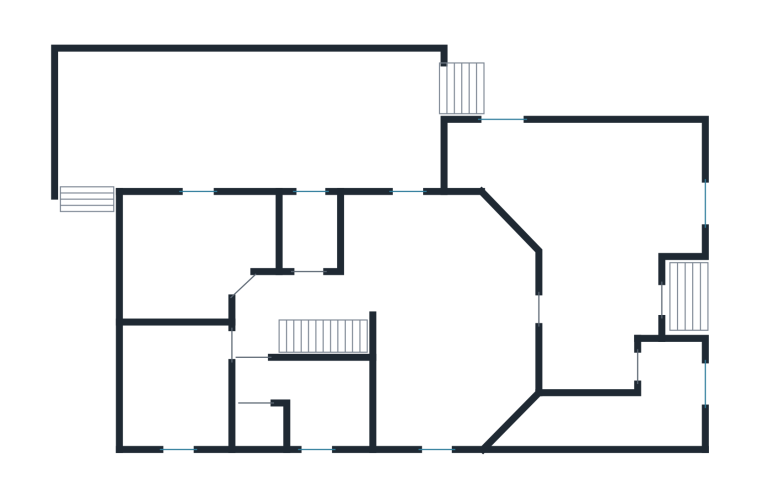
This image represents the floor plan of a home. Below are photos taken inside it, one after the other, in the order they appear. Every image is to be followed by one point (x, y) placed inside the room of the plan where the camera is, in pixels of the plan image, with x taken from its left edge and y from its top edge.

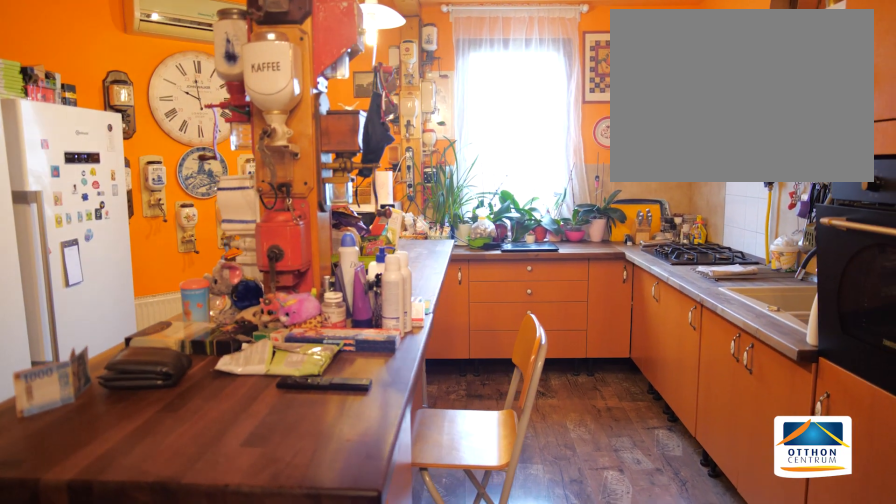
(437, 302)
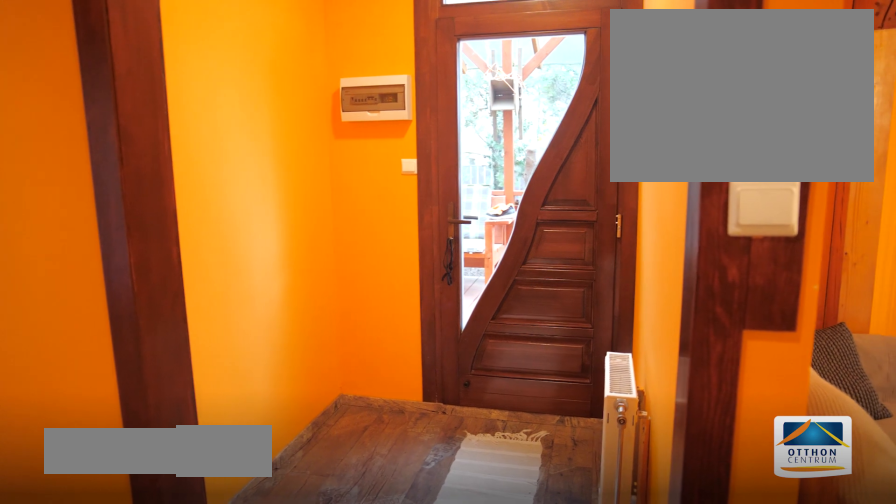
(310, 233)
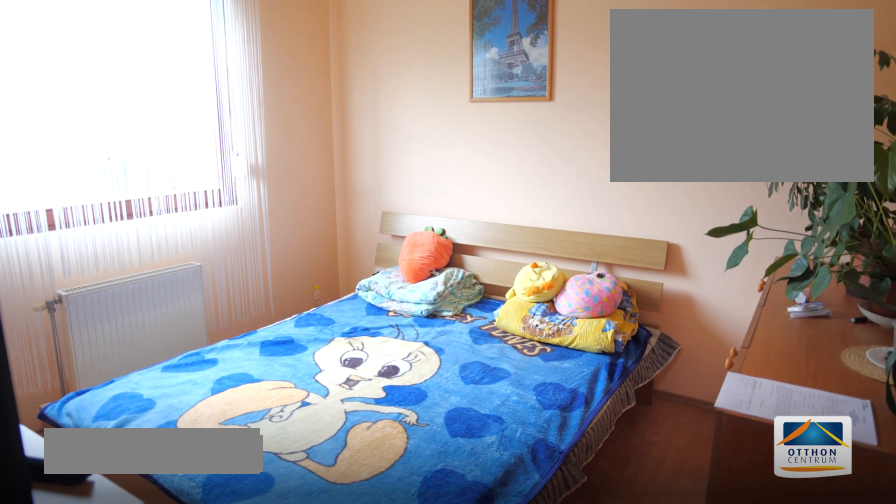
(173, 385)
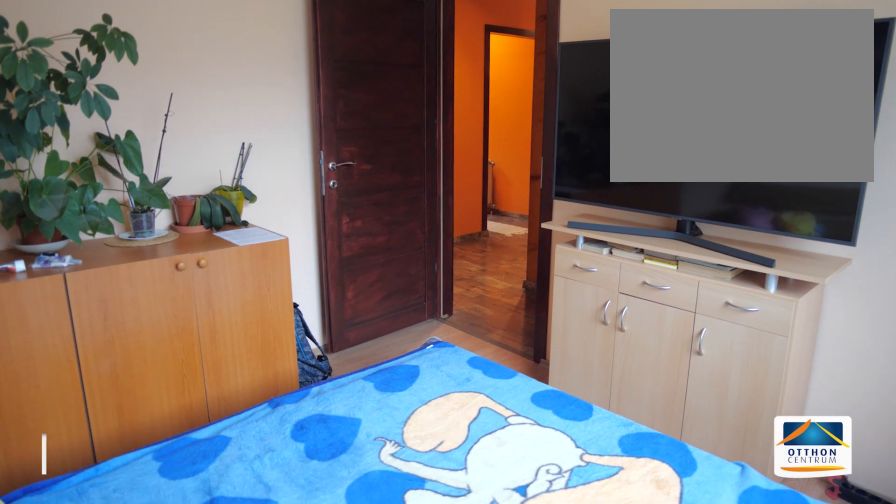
(172, 385)
